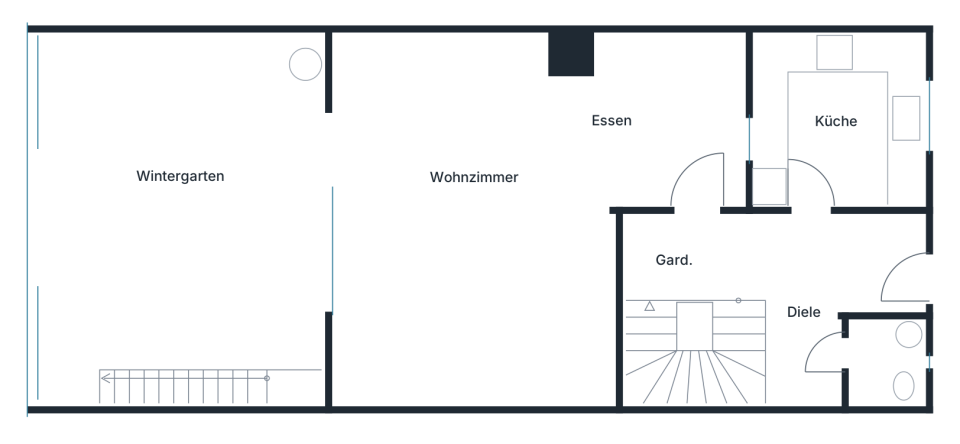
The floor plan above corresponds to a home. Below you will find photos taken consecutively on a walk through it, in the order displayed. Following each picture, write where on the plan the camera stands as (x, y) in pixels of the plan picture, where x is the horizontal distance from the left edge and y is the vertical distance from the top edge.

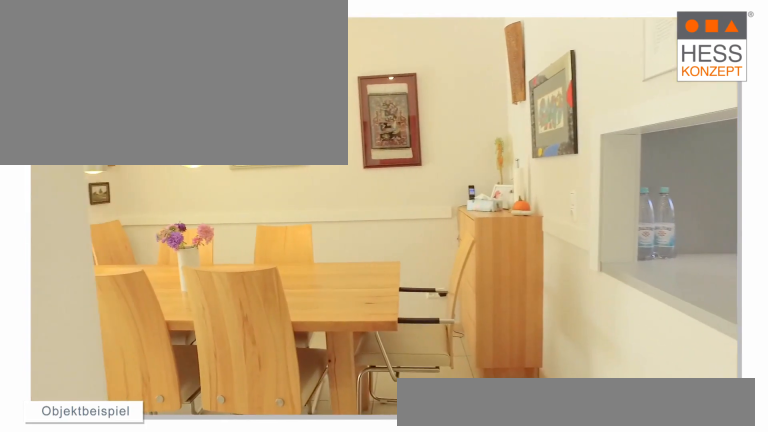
(677, 204)
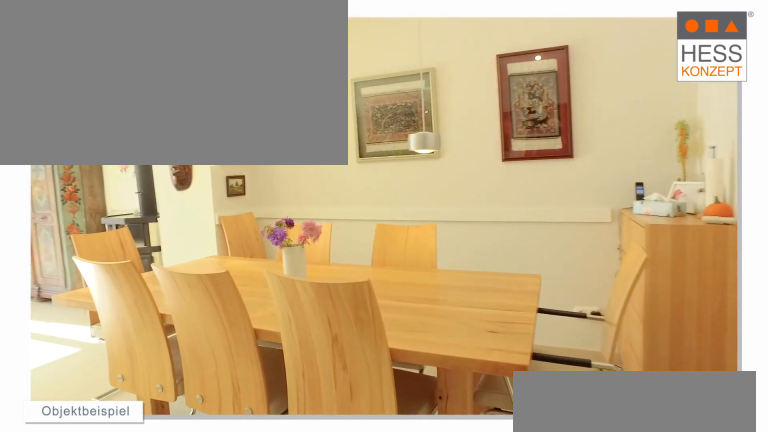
(672, 201)
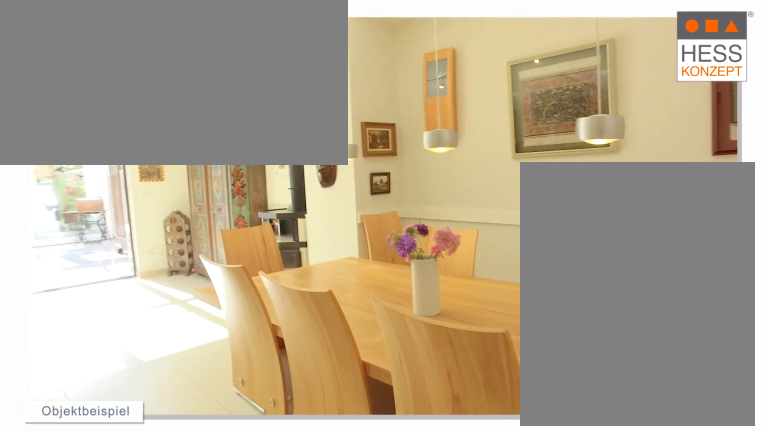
(670, 196)
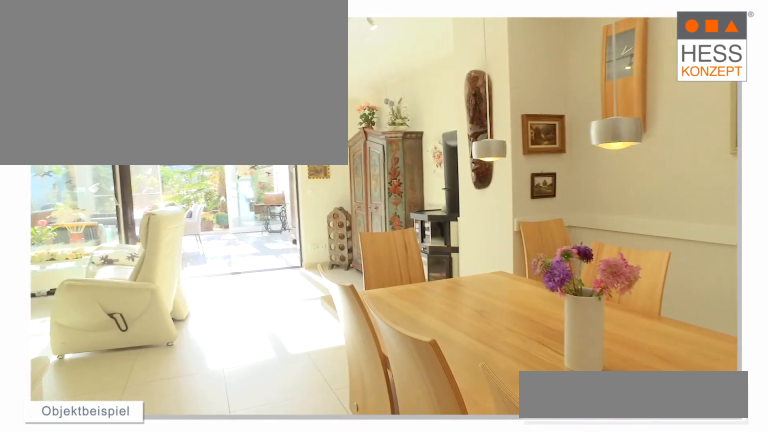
(668, 180)
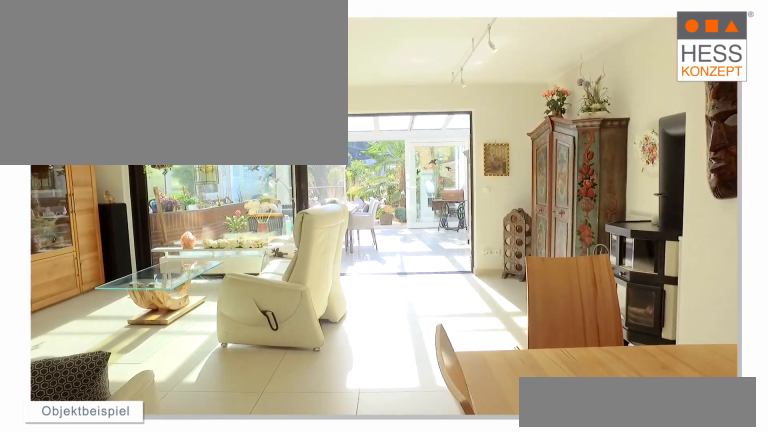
(659, 154)
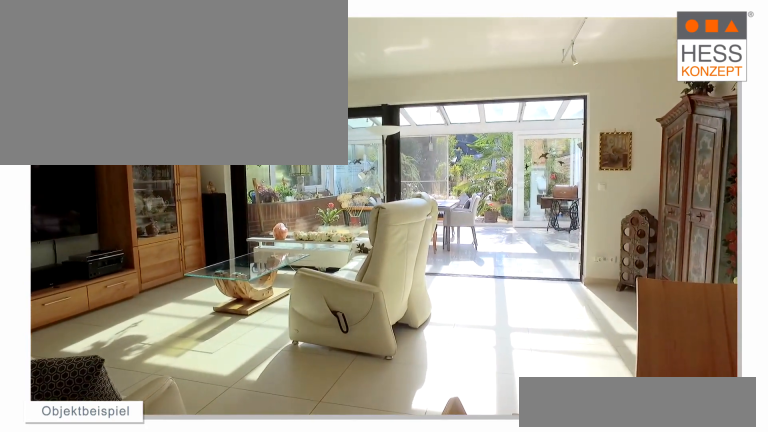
(638, 152)
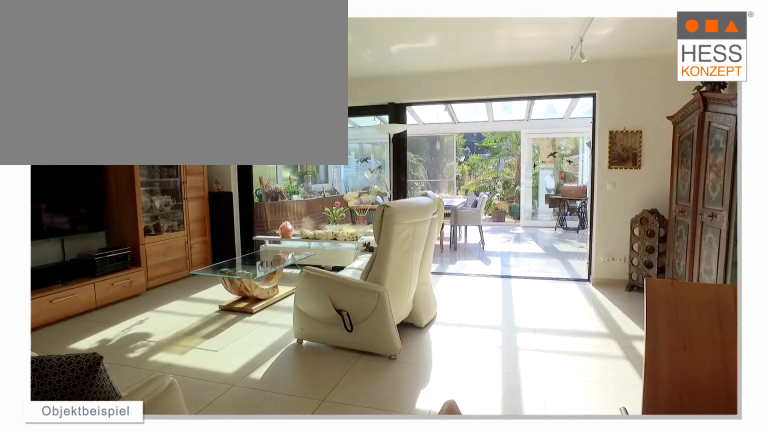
(634, 151)
